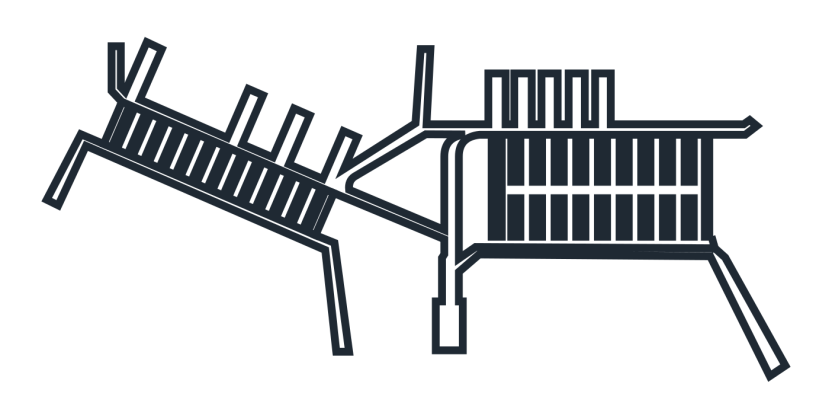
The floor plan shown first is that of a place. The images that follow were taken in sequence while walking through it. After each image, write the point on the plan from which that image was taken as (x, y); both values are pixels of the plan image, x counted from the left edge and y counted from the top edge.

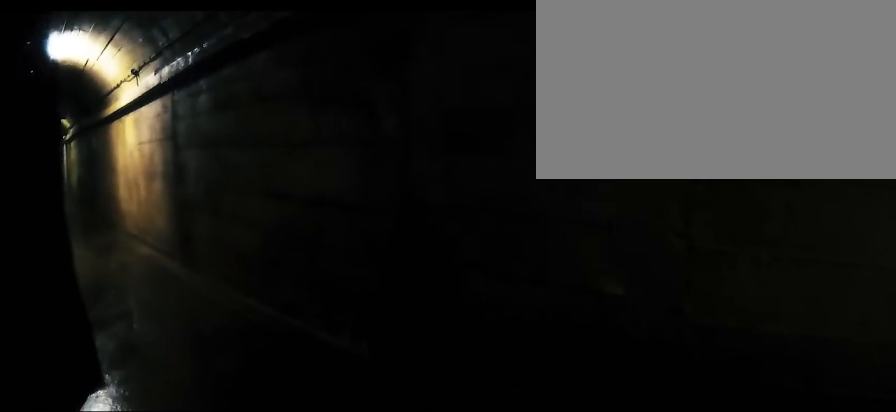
(685, 131)
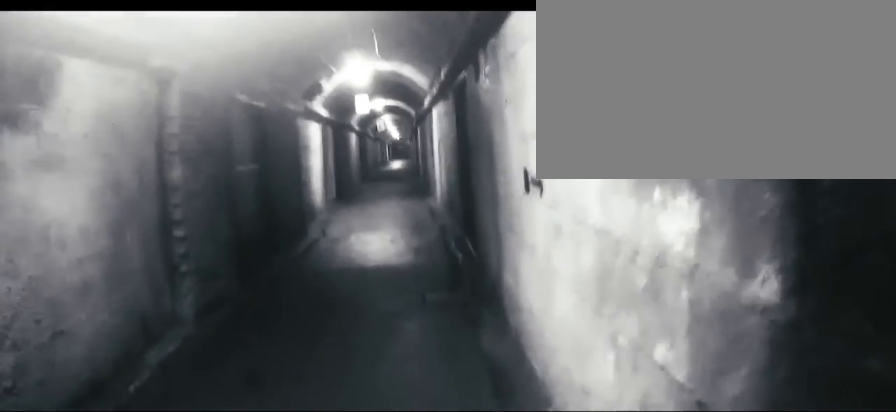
(301, 177)
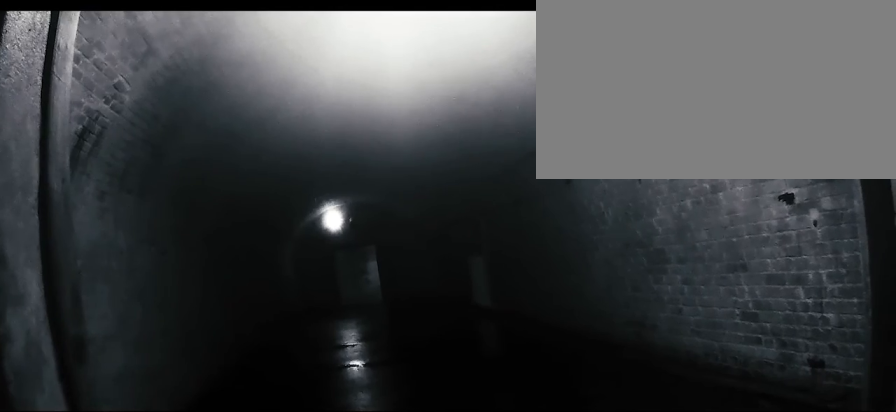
(208, 134)
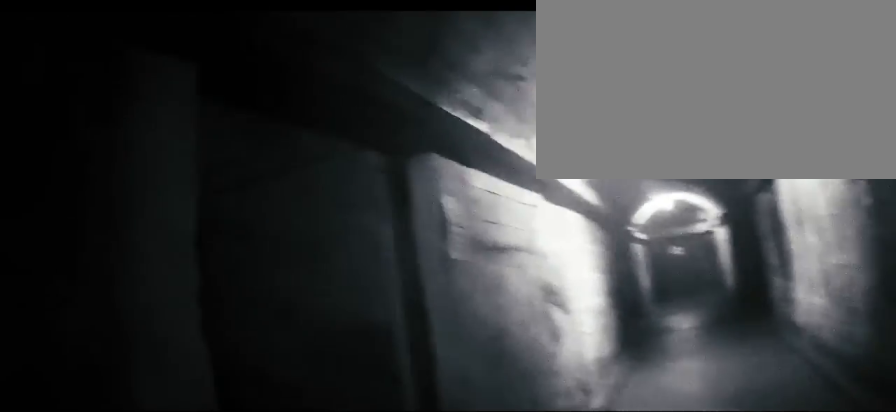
(209, 129)
